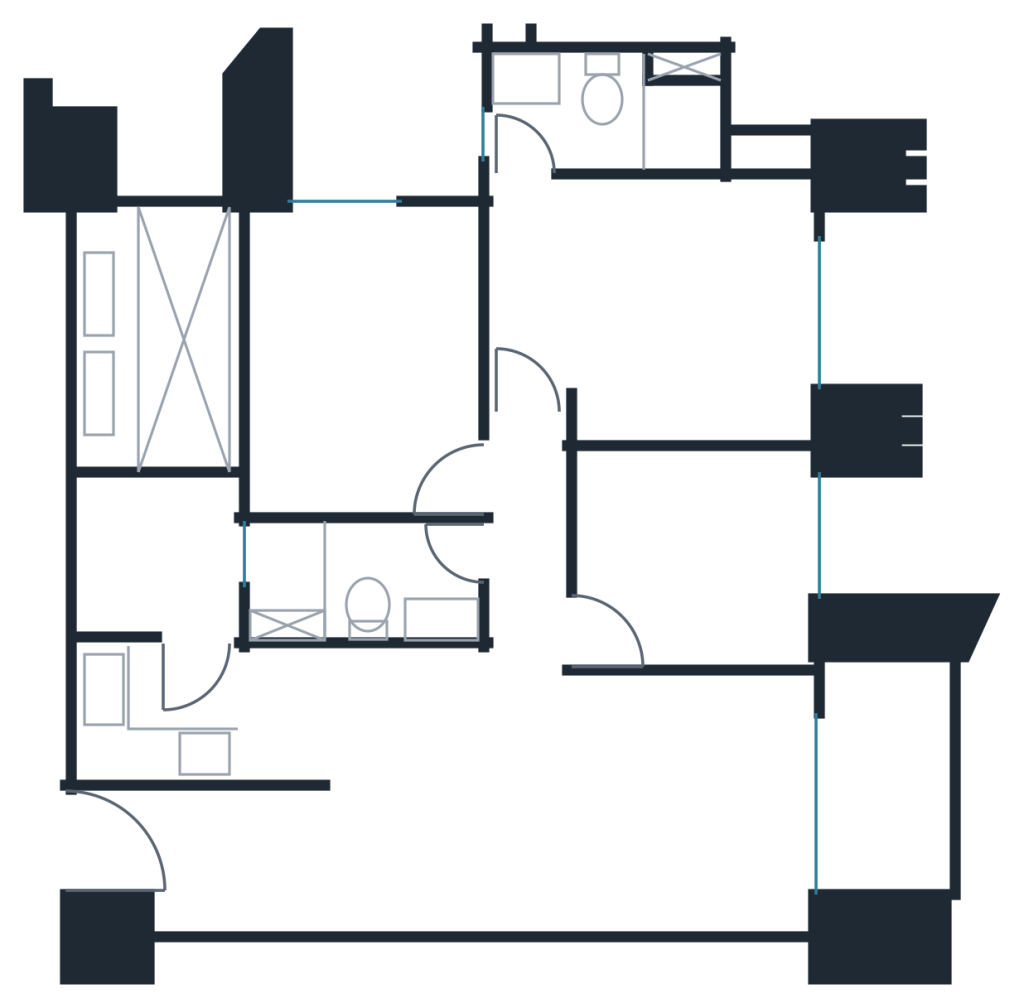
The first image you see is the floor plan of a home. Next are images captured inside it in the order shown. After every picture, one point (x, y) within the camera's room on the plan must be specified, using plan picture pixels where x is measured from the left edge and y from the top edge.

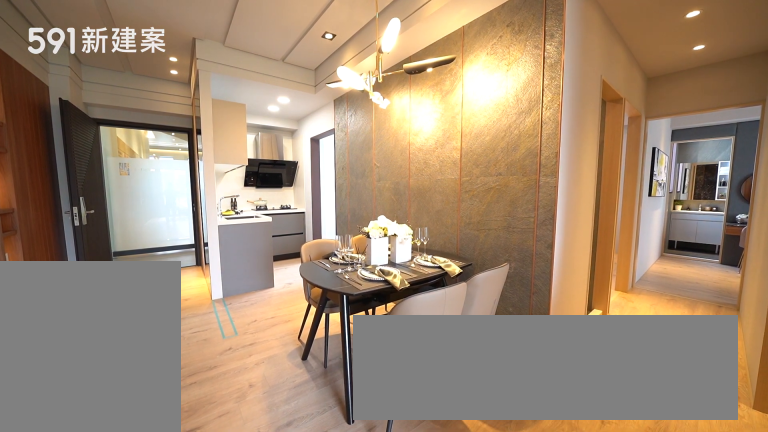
(401, 758)
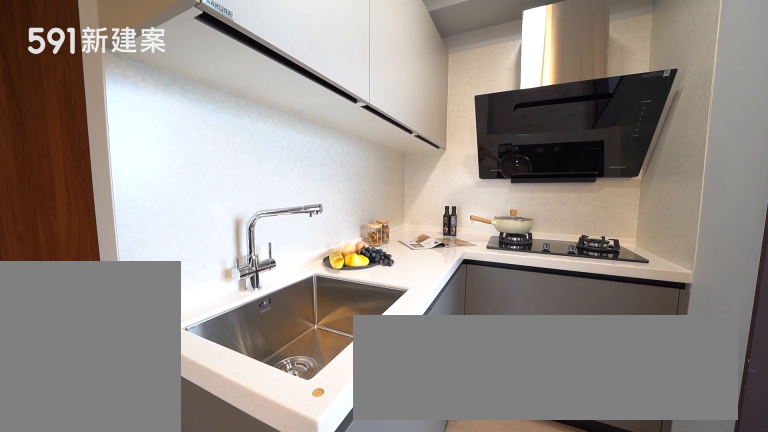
(206, 716)
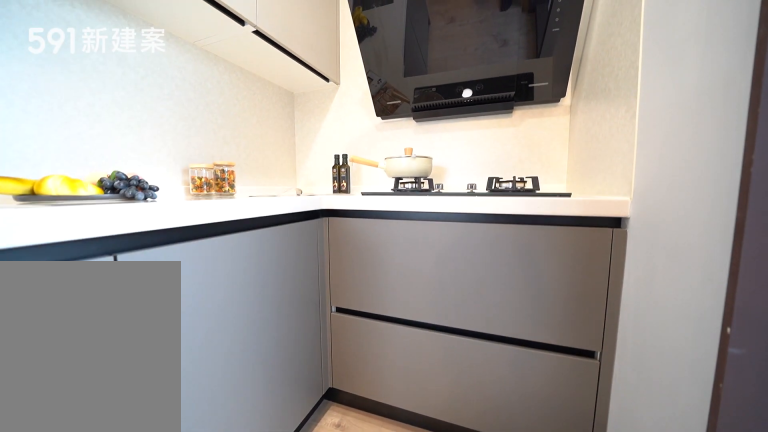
(206, 716)
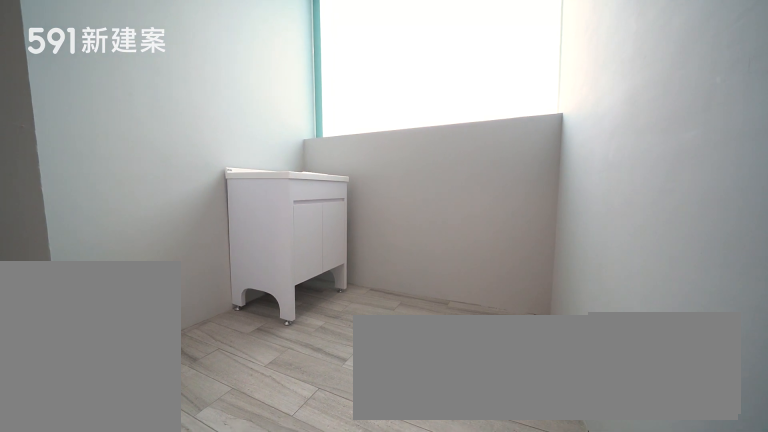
(151, 558)
